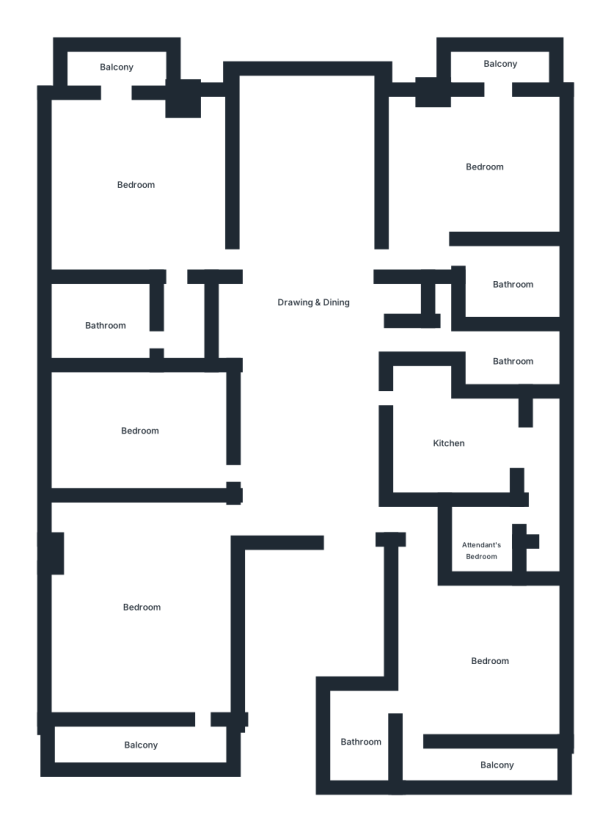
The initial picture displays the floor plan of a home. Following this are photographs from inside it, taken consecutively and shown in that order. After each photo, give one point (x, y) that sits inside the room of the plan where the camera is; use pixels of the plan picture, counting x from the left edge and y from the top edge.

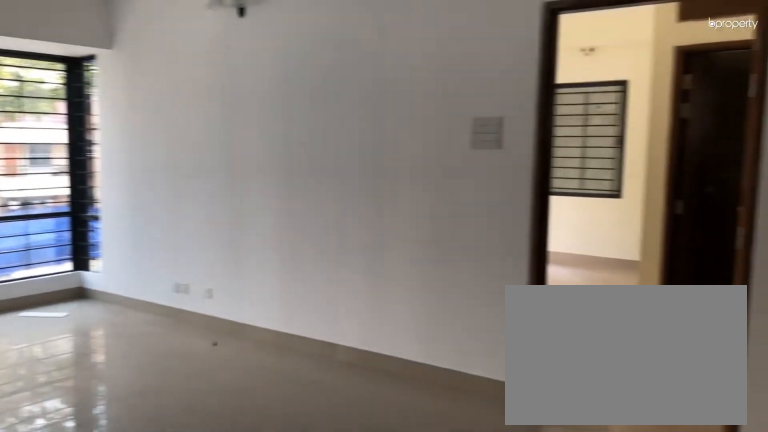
(303, 214)
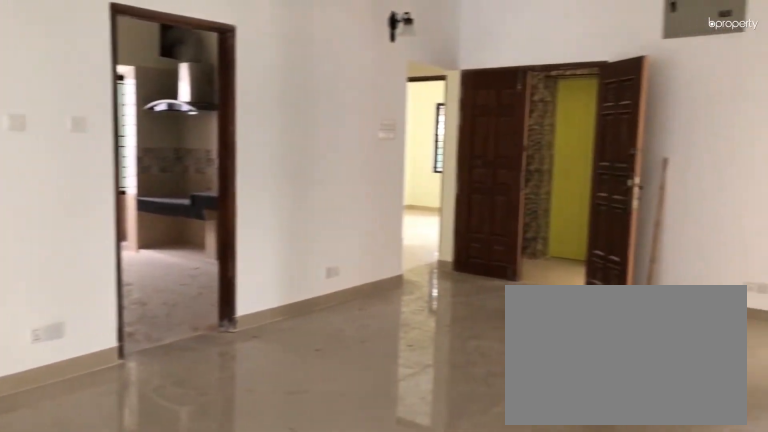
(309, 376)
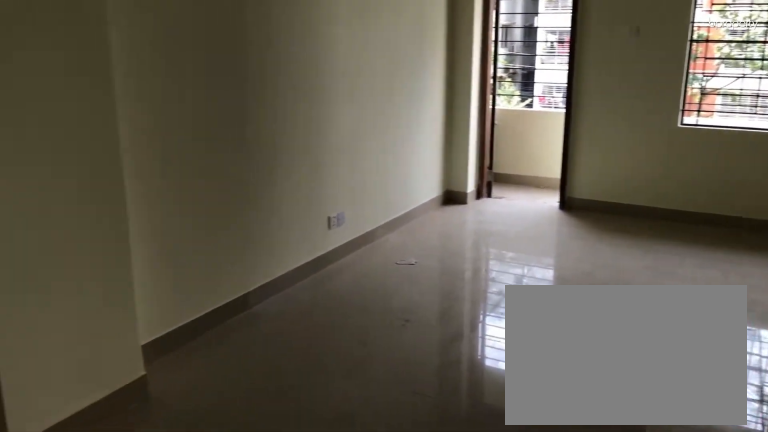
(141, 603)
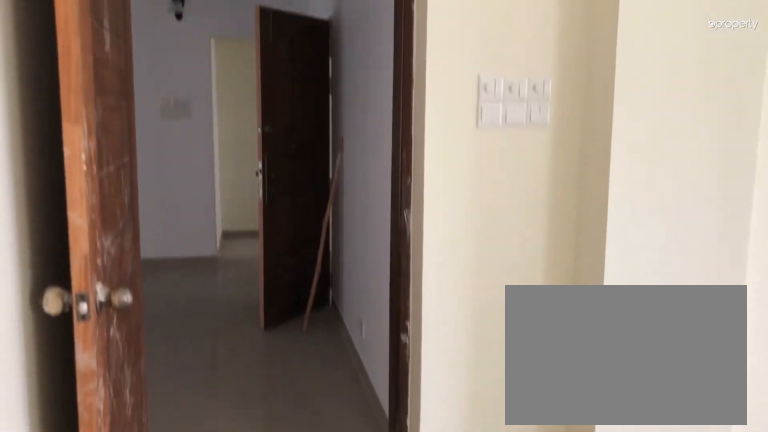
(141, 603)
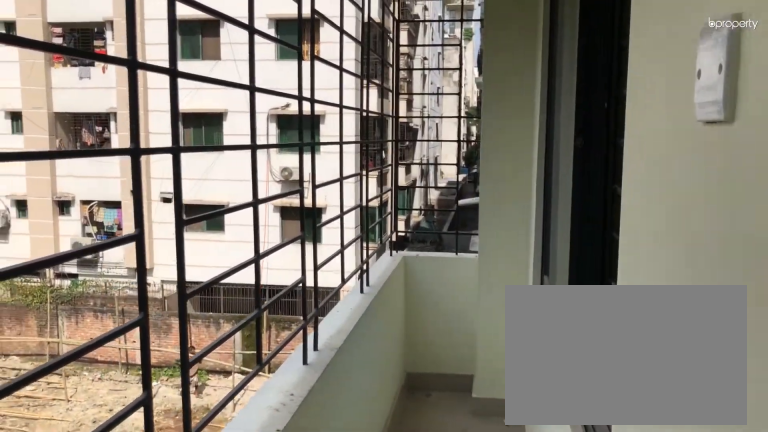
(137, 740)
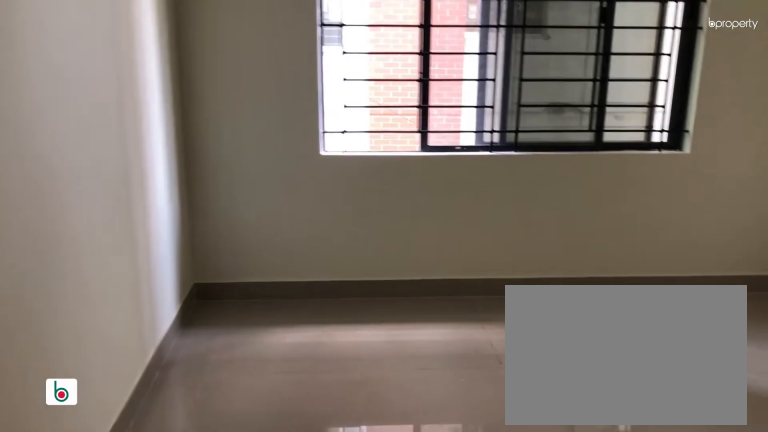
(137, 430)
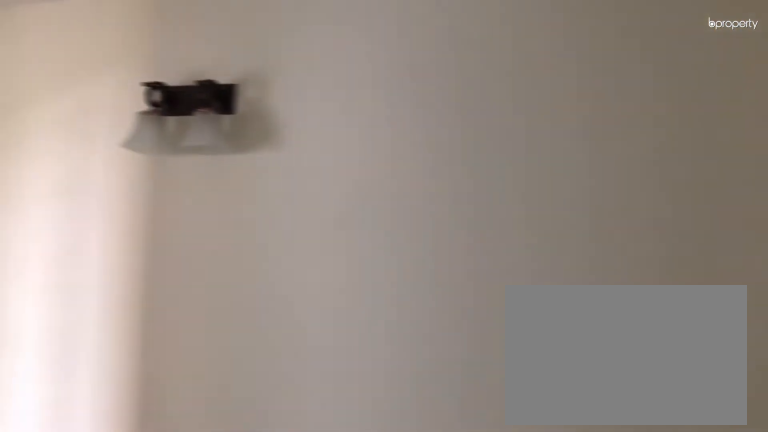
(137, 431)
